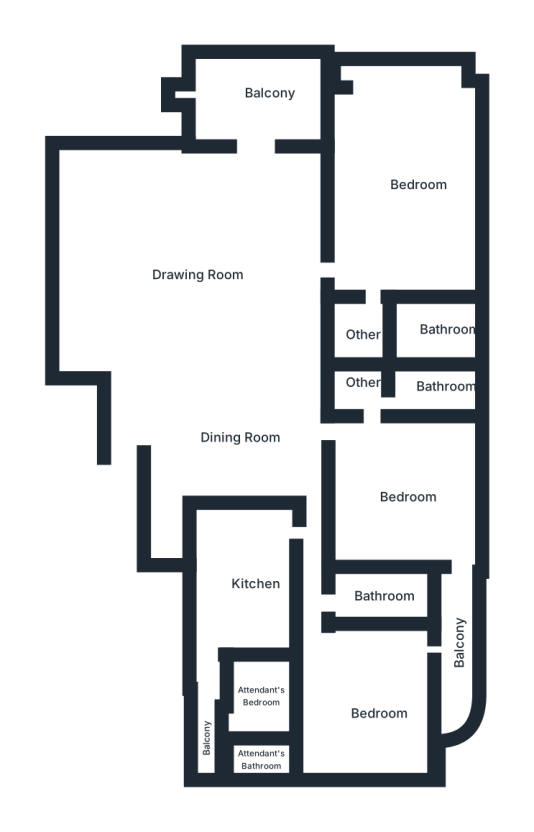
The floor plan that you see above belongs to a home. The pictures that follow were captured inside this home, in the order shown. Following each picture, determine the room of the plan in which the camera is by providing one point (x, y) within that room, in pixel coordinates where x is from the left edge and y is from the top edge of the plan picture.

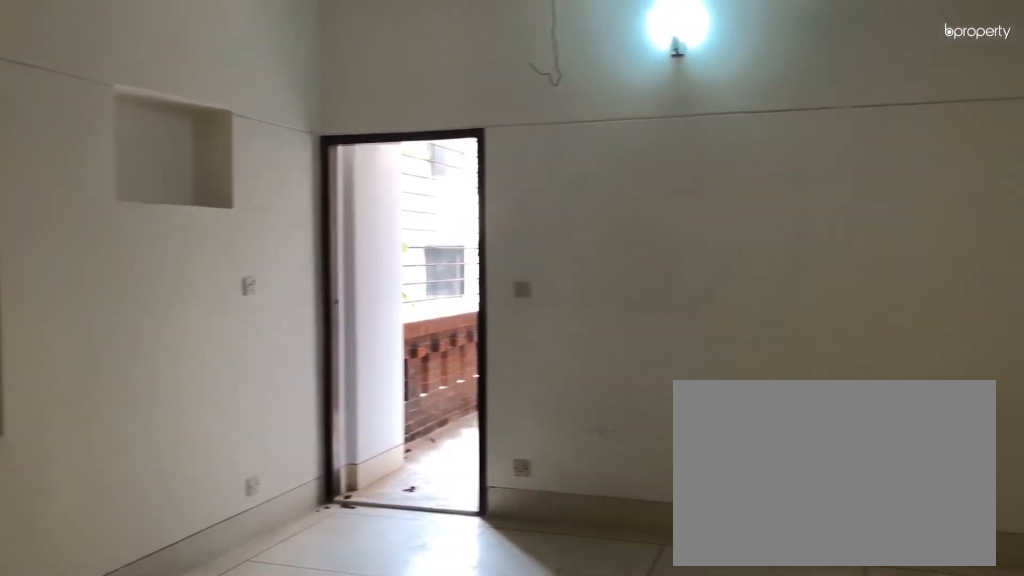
(410, 494)
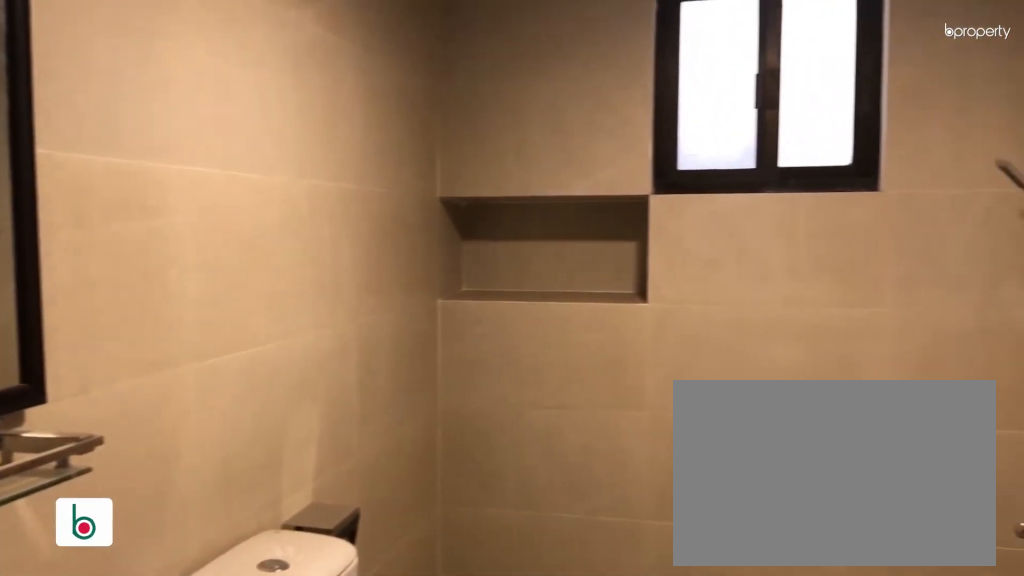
(436, 387)
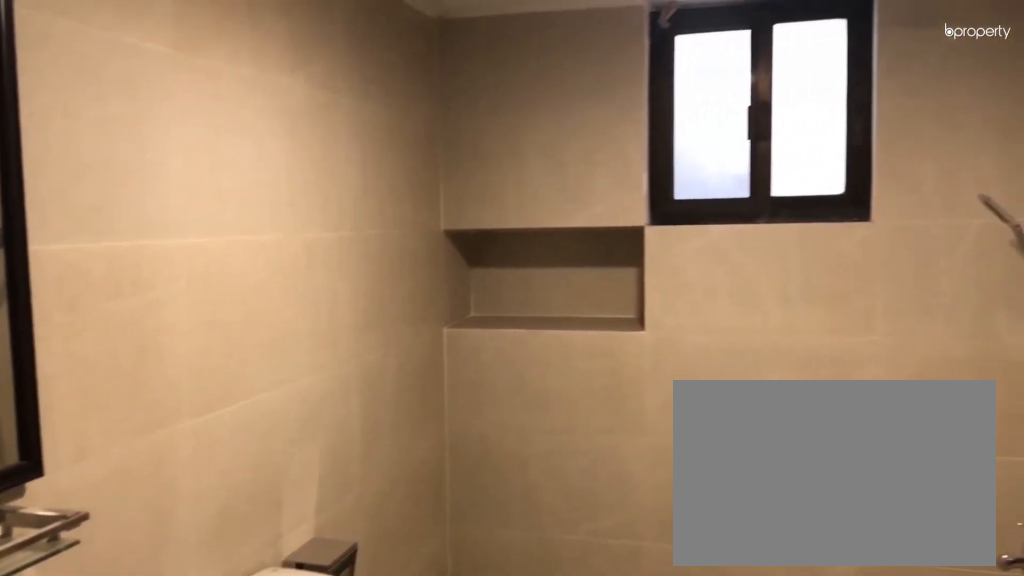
(436, 387)
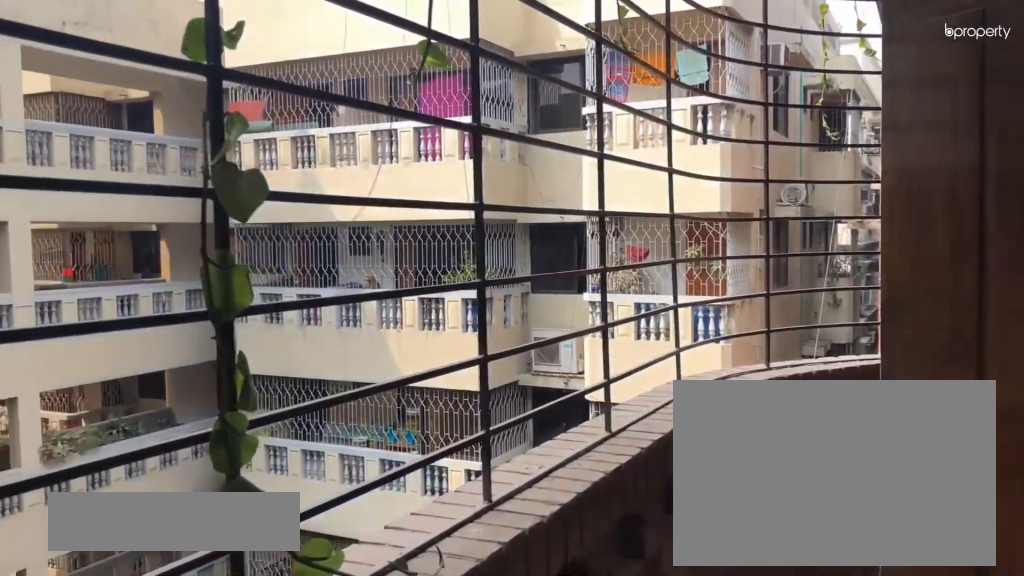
(453, 637)
